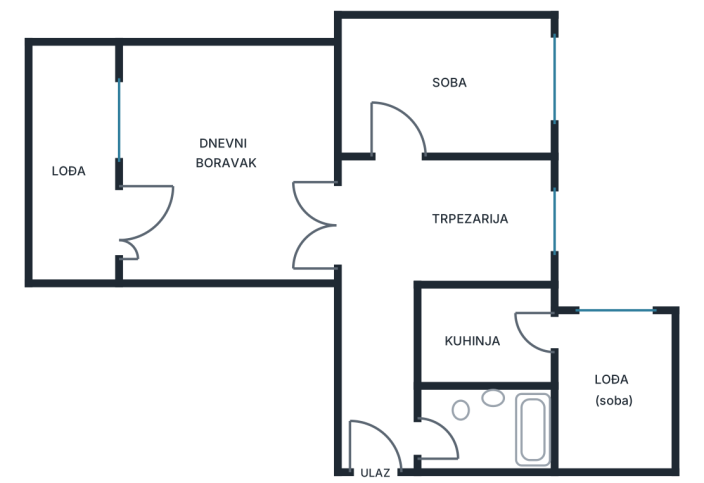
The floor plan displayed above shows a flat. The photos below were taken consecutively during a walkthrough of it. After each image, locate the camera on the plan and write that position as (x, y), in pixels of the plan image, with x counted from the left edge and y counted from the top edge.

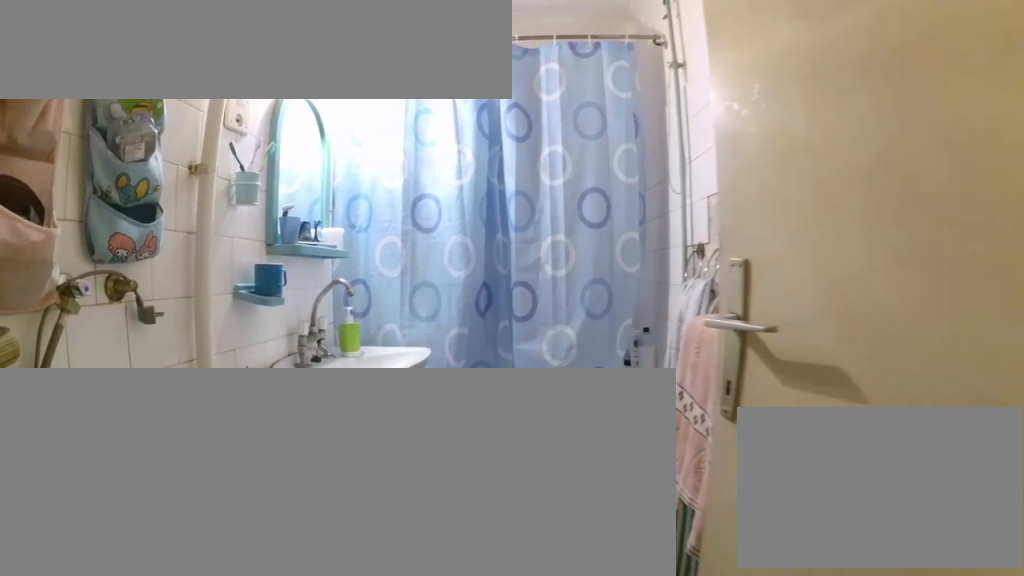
(403, 436)
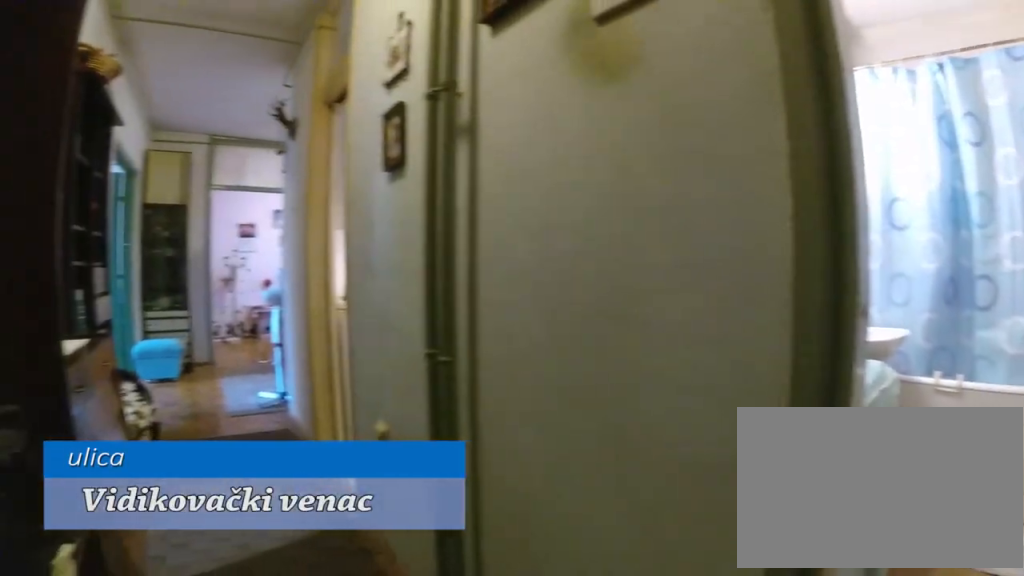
(380, 454)
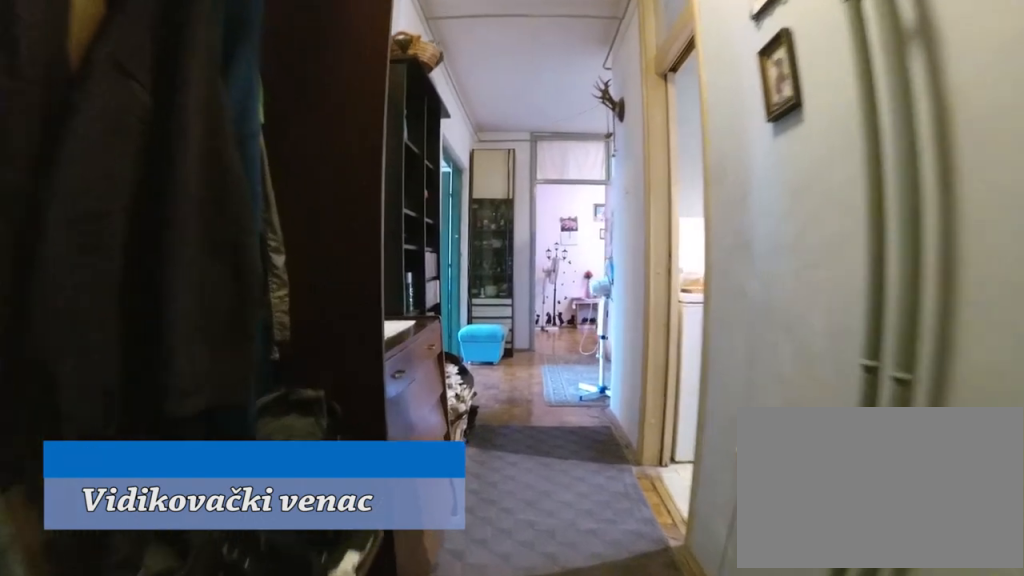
(378, 436)
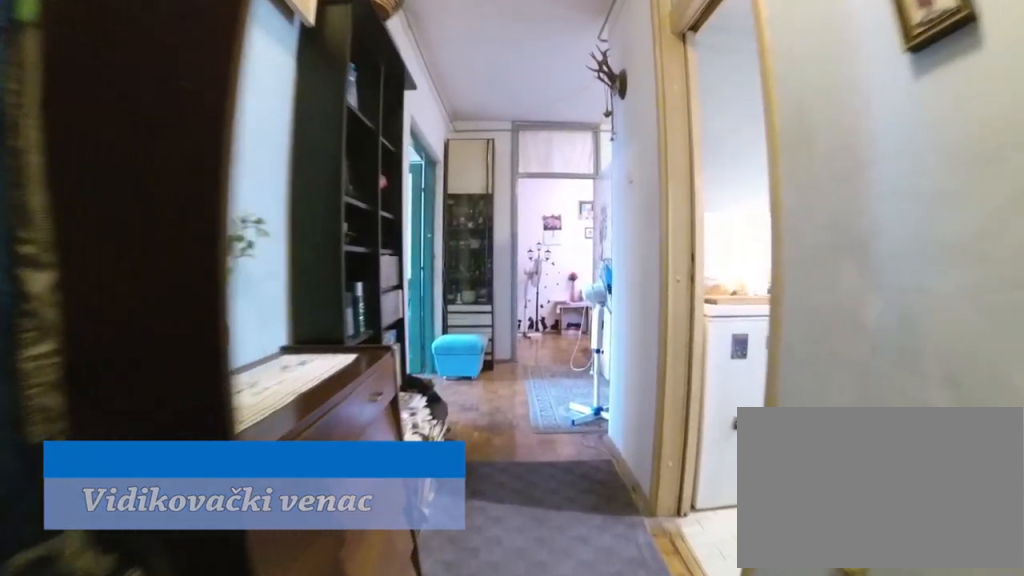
(377, 417)
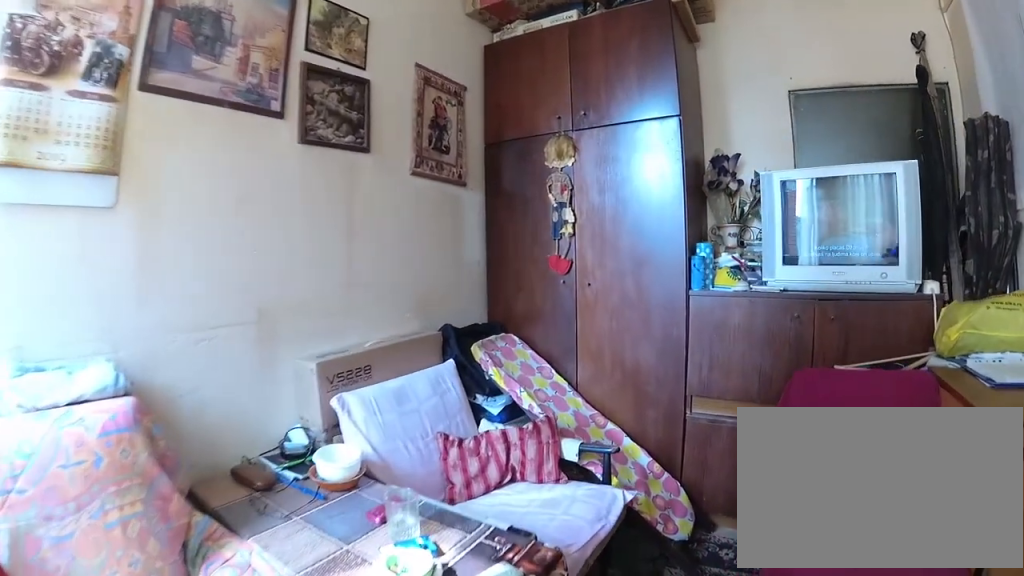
(588, 334)
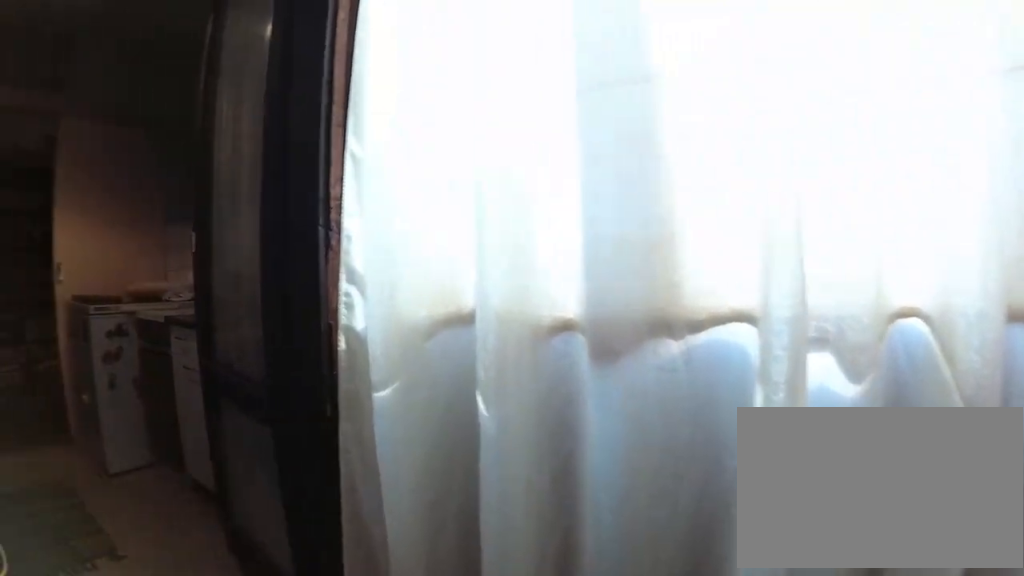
(612, 376)
